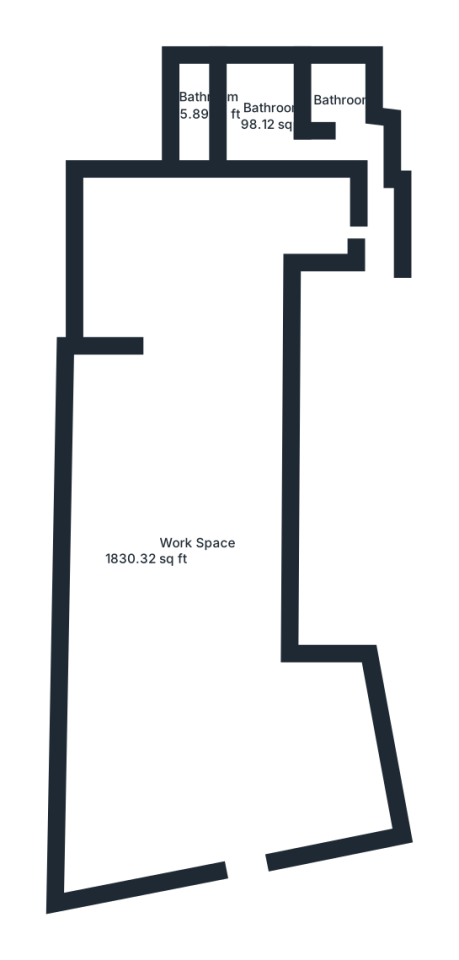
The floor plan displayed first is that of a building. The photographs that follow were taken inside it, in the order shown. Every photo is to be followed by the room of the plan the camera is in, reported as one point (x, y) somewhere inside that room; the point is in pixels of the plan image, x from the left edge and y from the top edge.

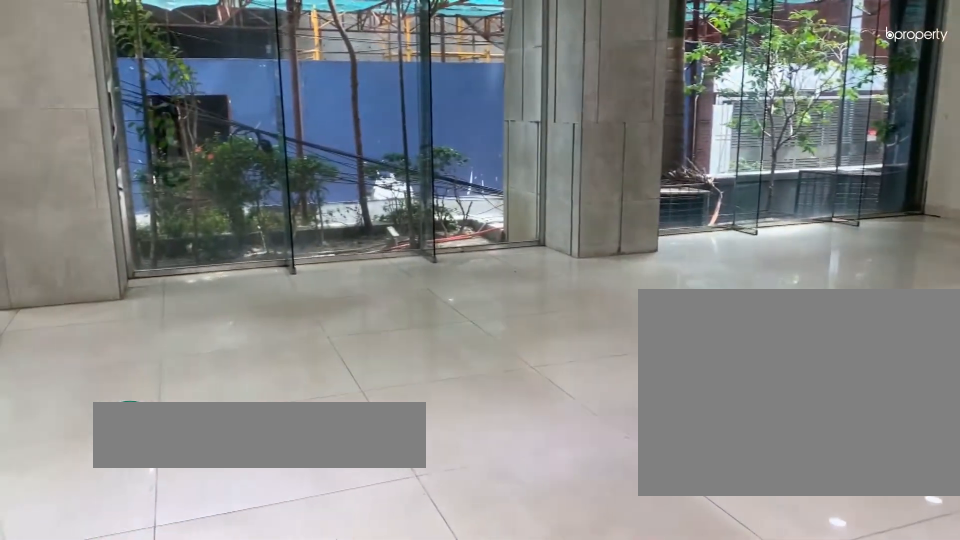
(184, 742)
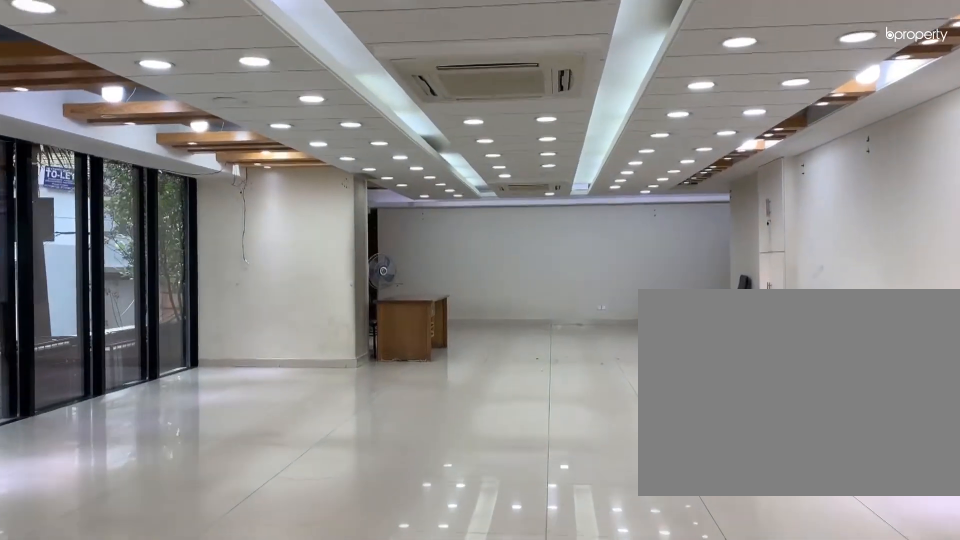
(177, 514)
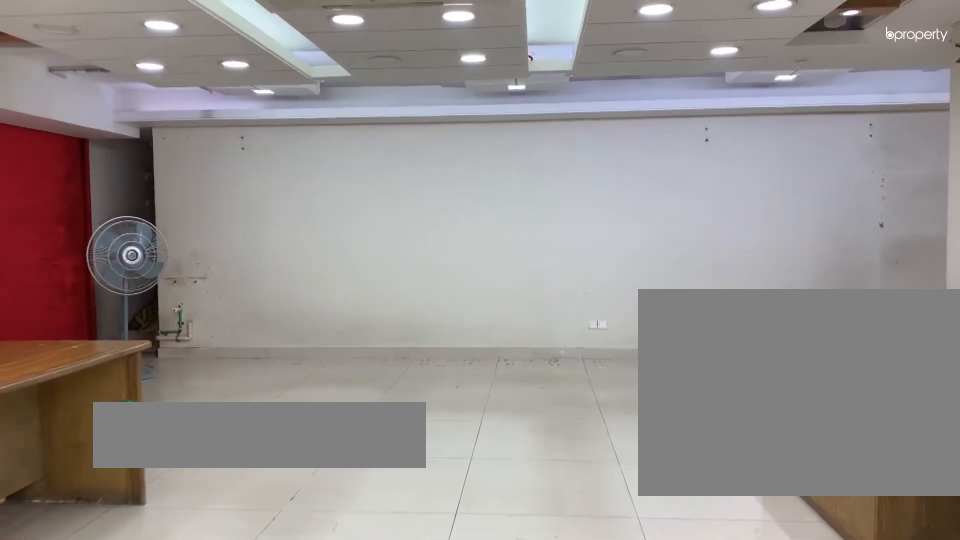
(177, 484)
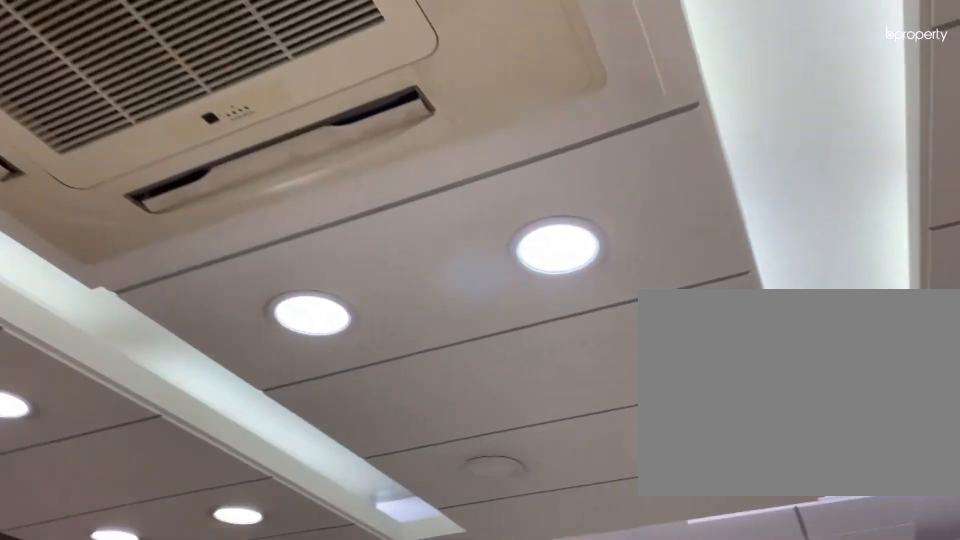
(222, 236)
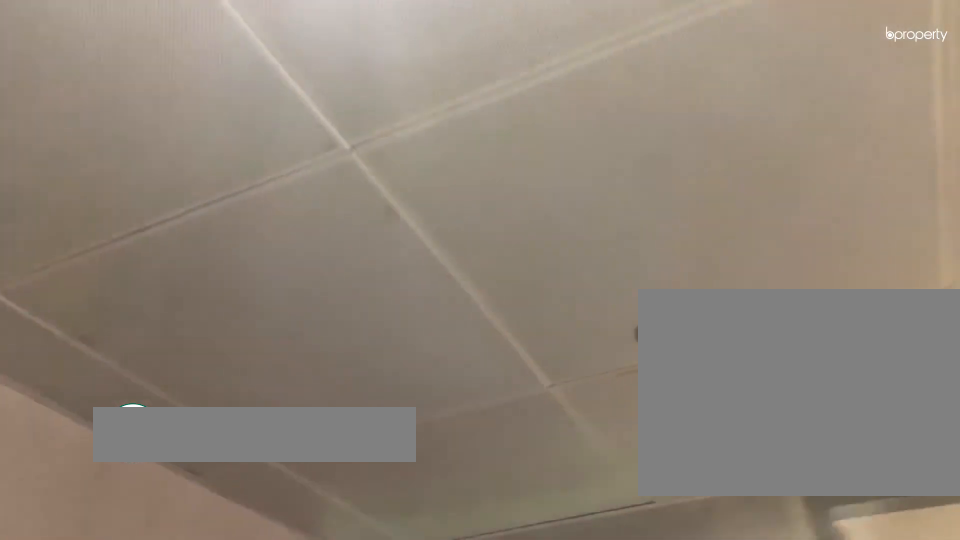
(256, 114)
